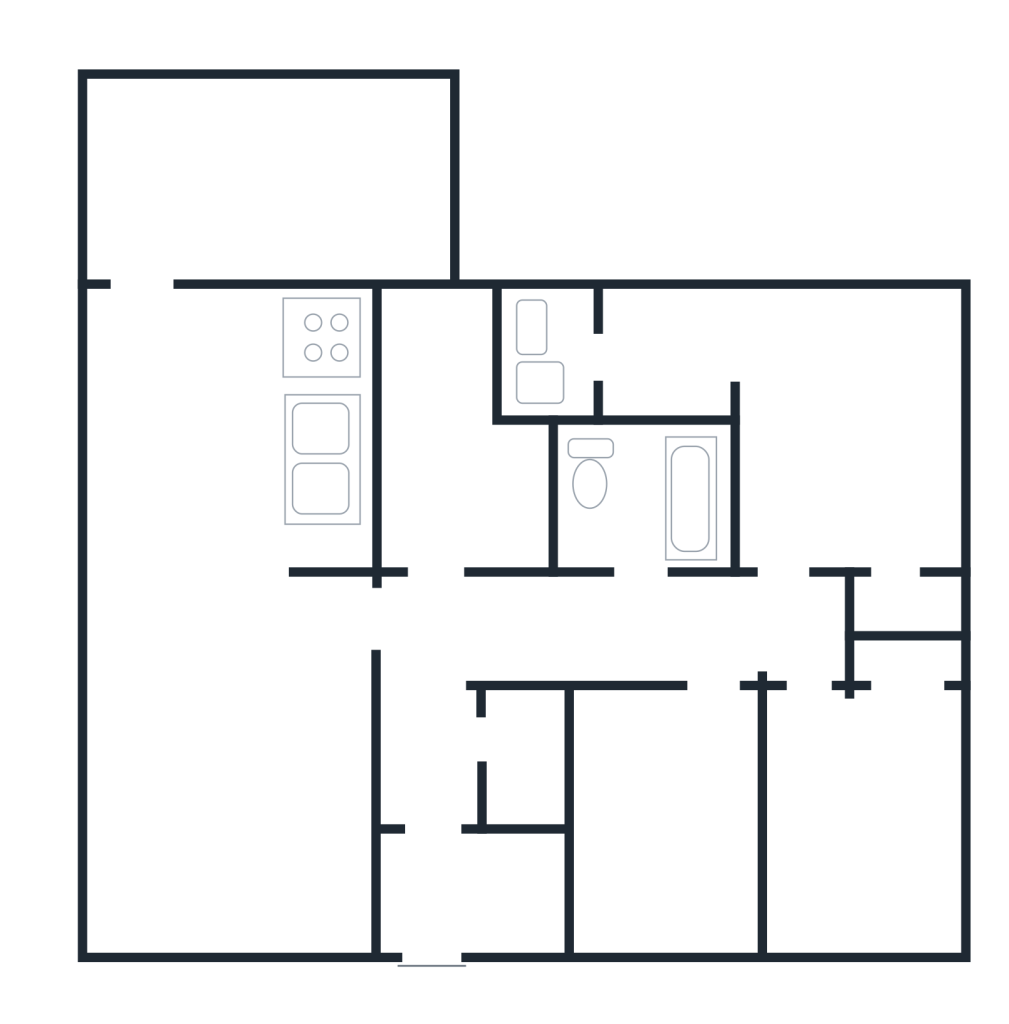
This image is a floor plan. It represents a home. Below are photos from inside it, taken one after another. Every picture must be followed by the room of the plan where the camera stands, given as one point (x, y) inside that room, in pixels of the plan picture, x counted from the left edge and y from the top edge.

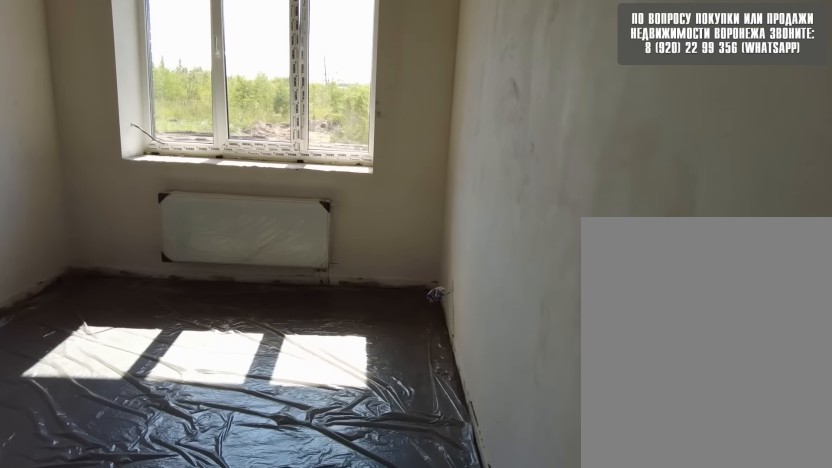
(836, 811)
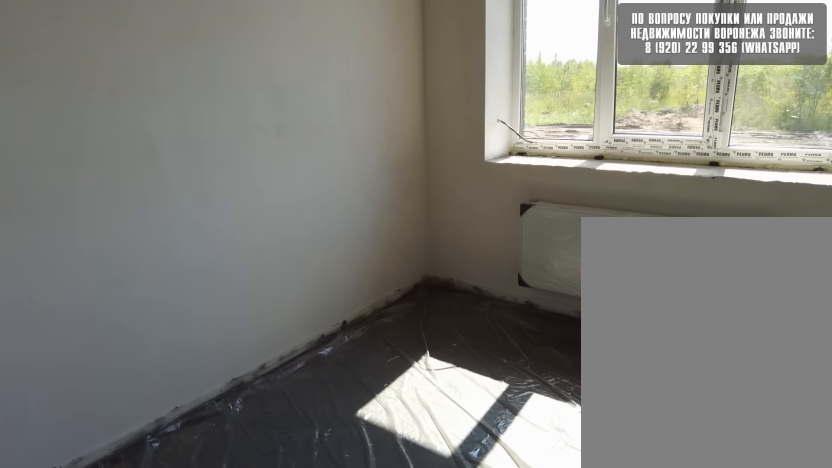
(837, 811)
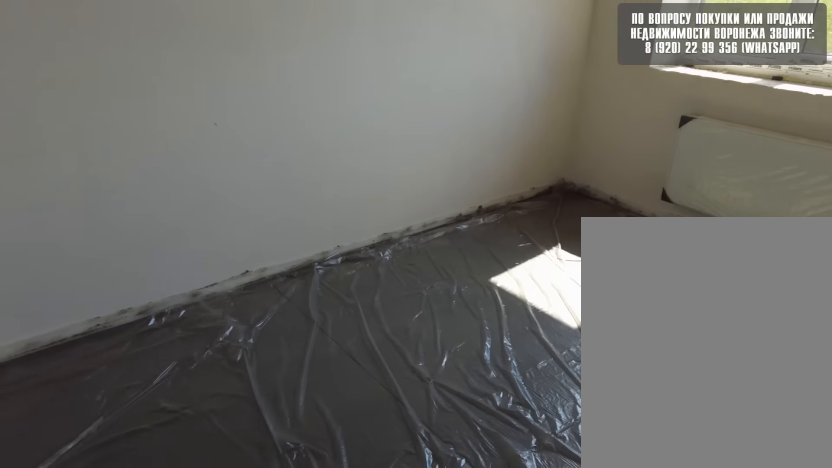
(836, 771)
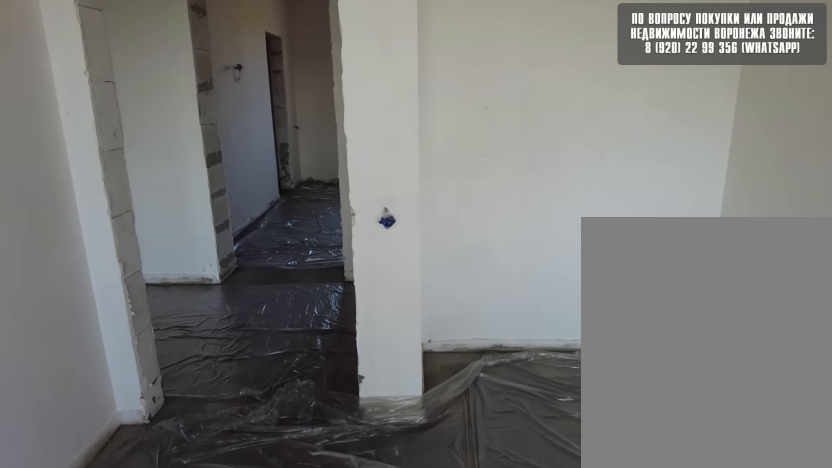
(836, 811)
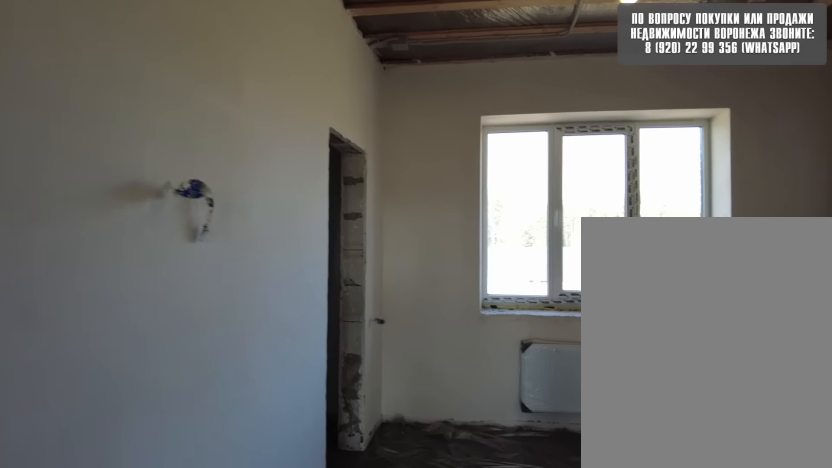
(830, 556)
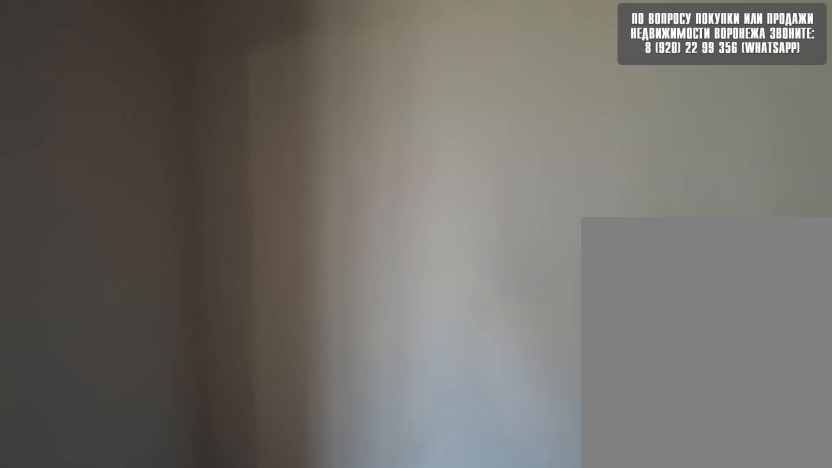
(832, 556)
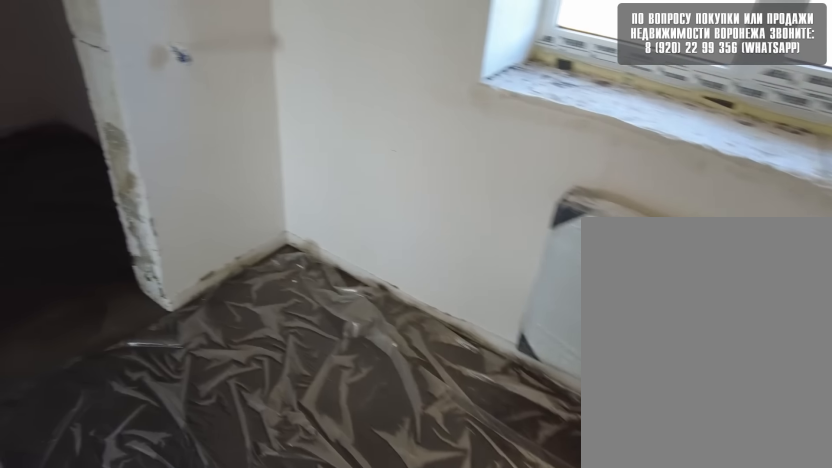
(824, 537)
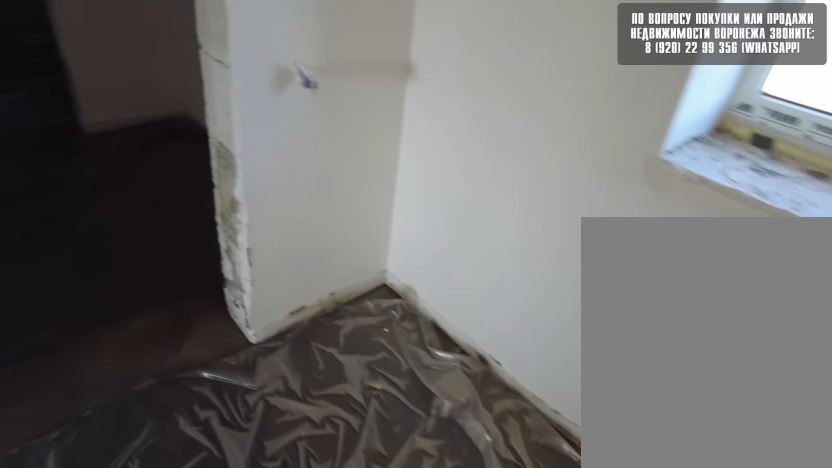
(812, 494)
